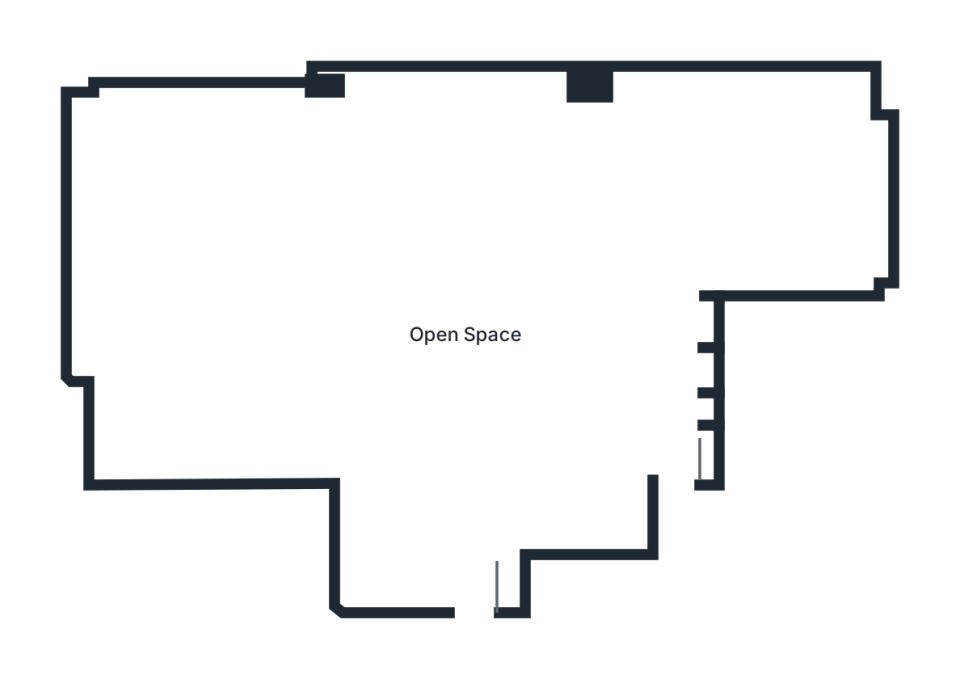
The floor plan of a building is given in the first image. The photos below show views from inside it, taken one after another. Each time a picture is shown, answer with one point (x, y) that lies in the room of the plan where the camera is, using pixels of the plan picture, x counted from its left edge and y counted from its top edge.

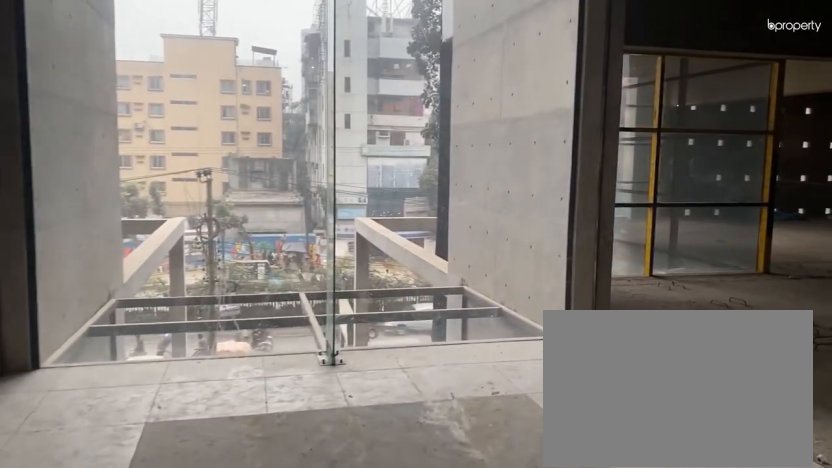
(479, 577)
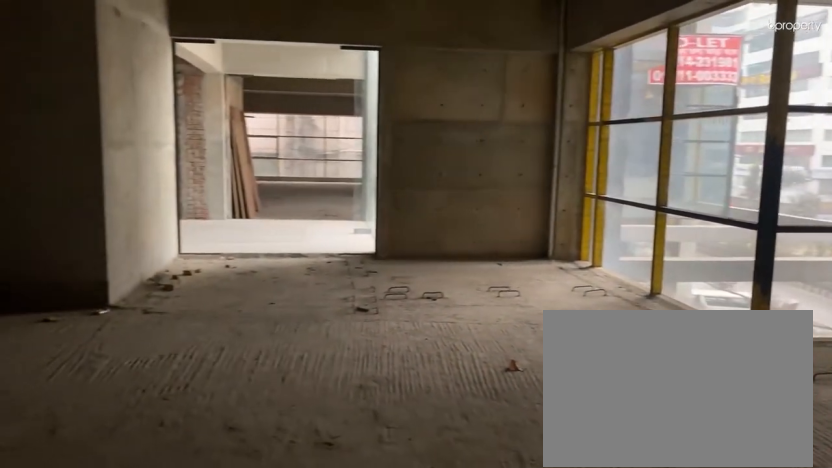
(479, 360)
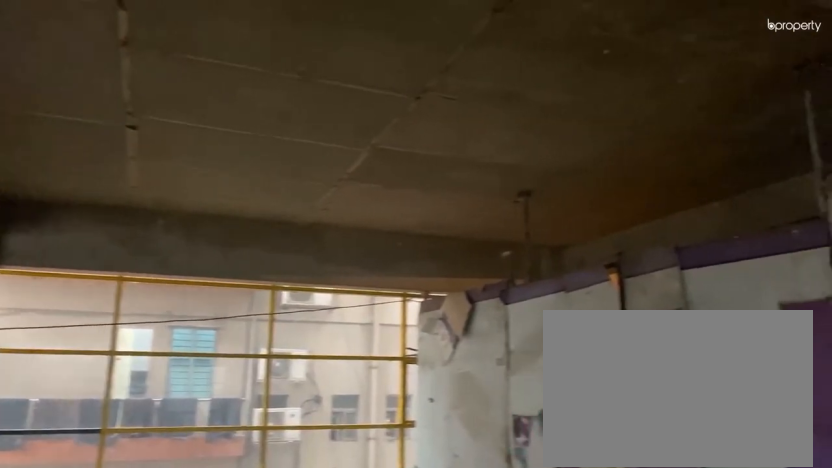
(479, 360)
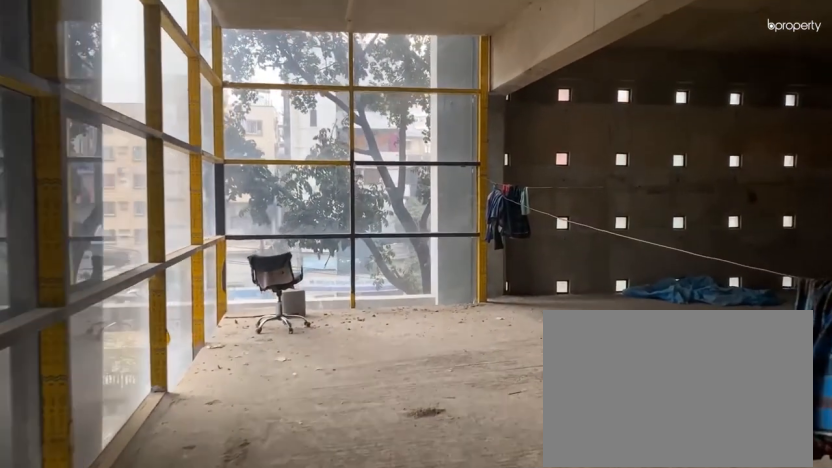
(277, 435)
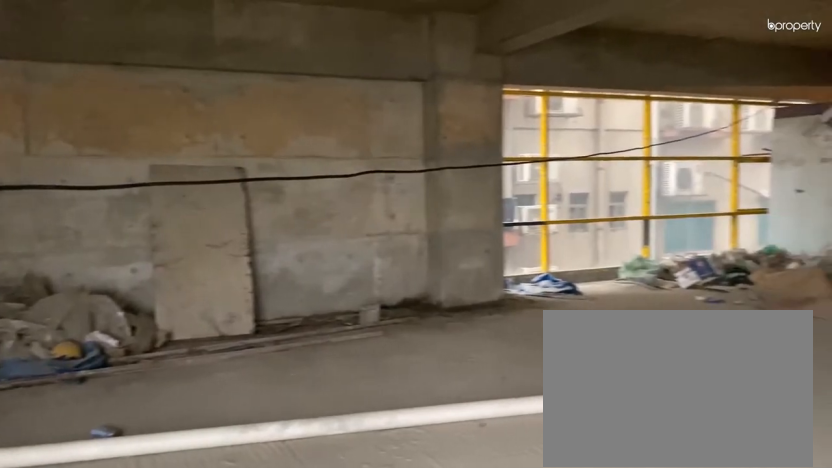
(147, 244)
